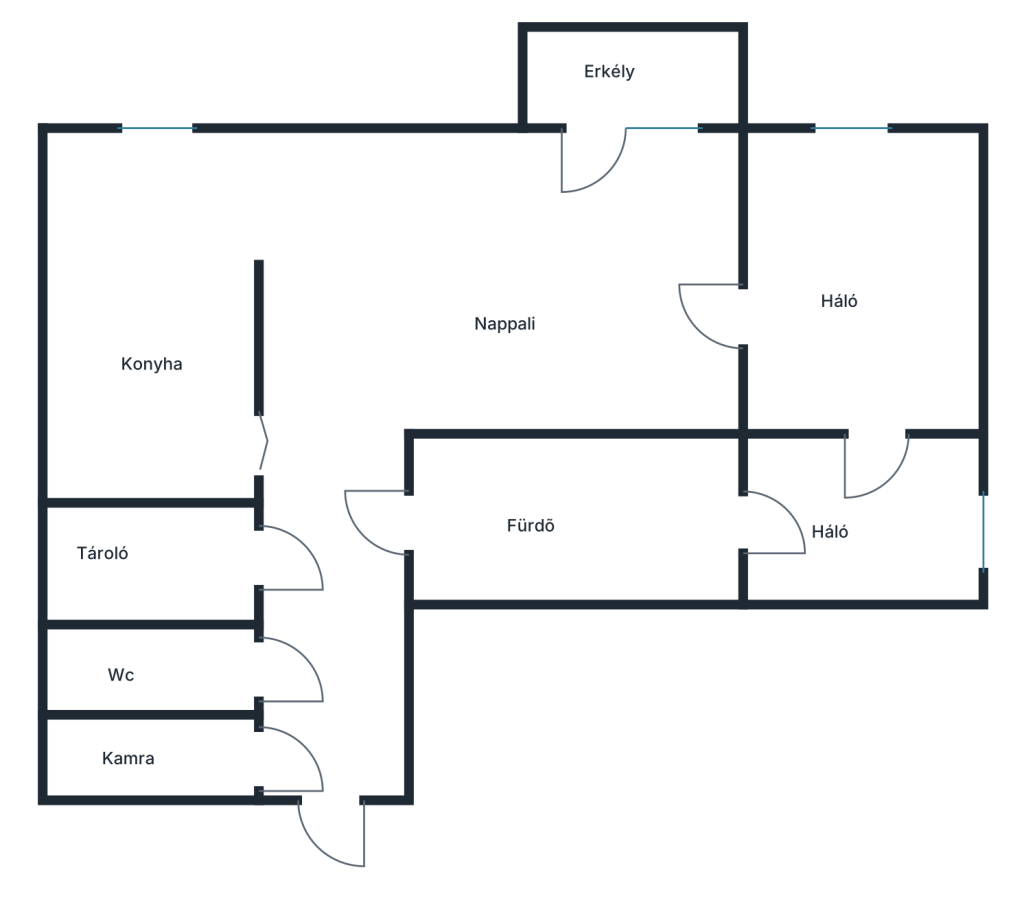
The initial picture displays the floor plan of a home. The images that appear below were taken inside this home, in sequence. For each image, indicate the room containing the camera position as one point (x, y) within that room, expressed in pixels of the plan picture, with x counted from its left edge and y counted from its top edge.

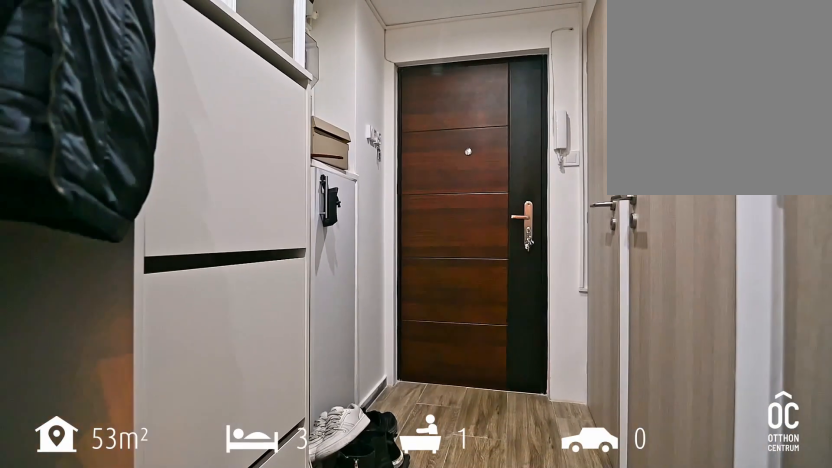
(331, 622)
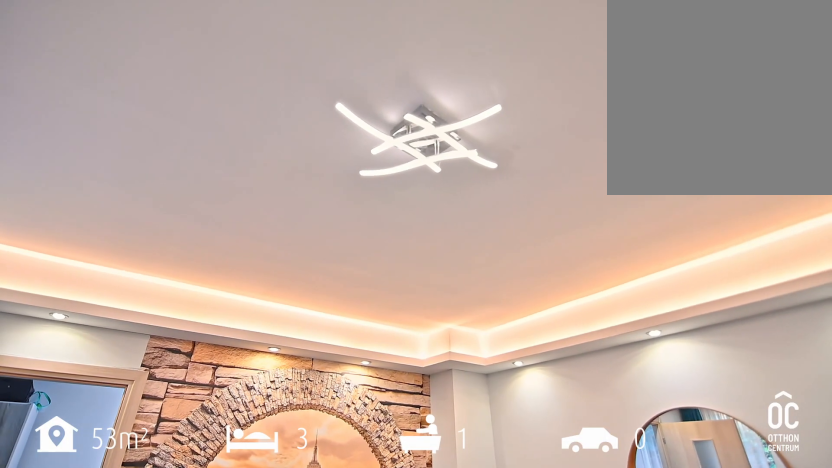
(495, 284)
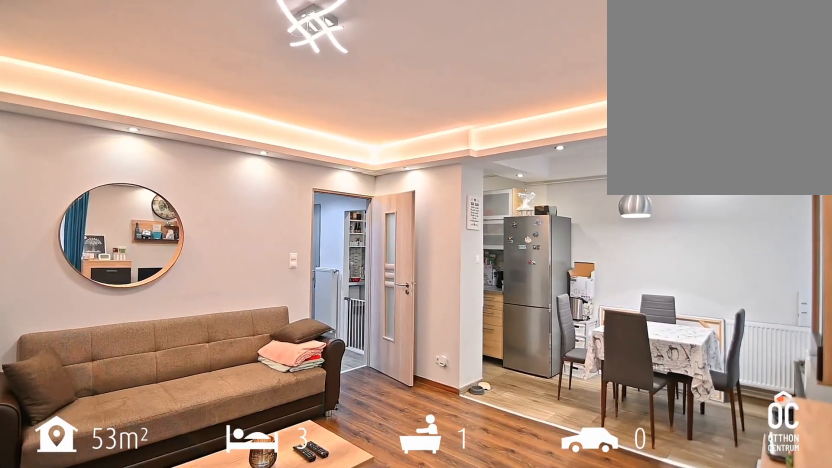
(495, 284)
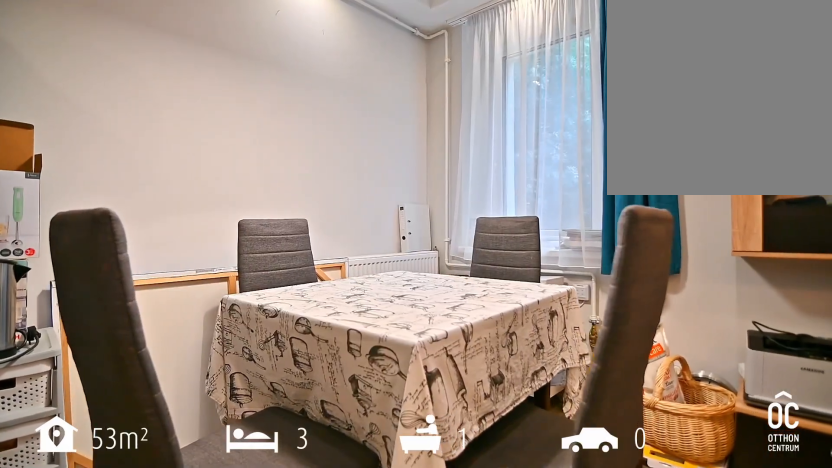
(149, 323)
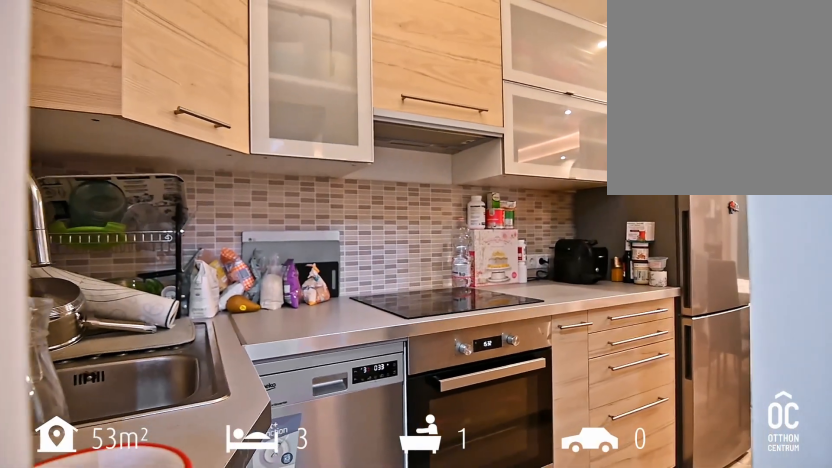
(149, 323)
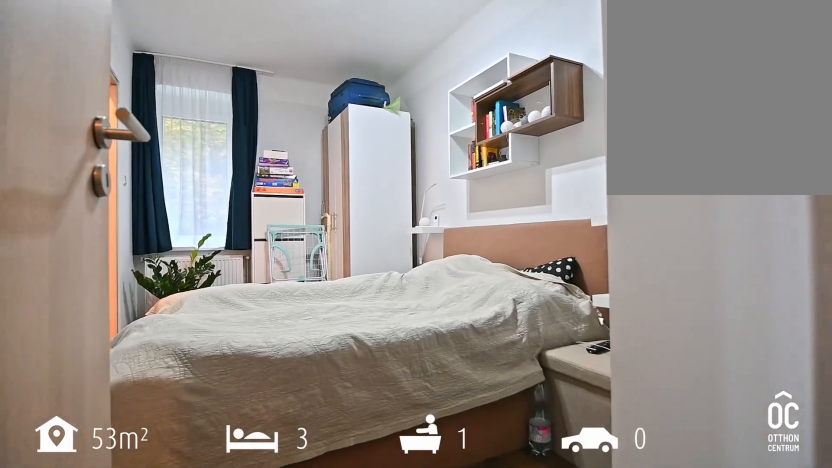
(861, 284)
